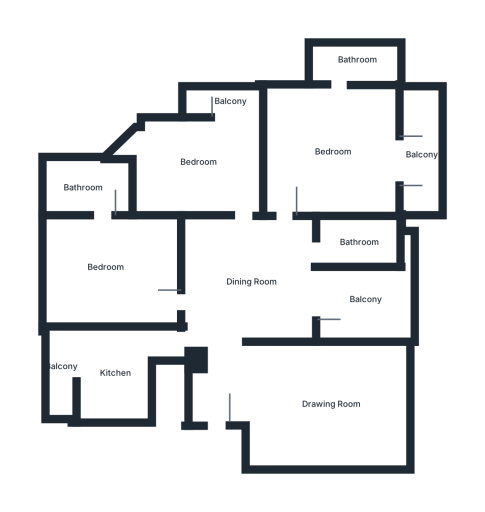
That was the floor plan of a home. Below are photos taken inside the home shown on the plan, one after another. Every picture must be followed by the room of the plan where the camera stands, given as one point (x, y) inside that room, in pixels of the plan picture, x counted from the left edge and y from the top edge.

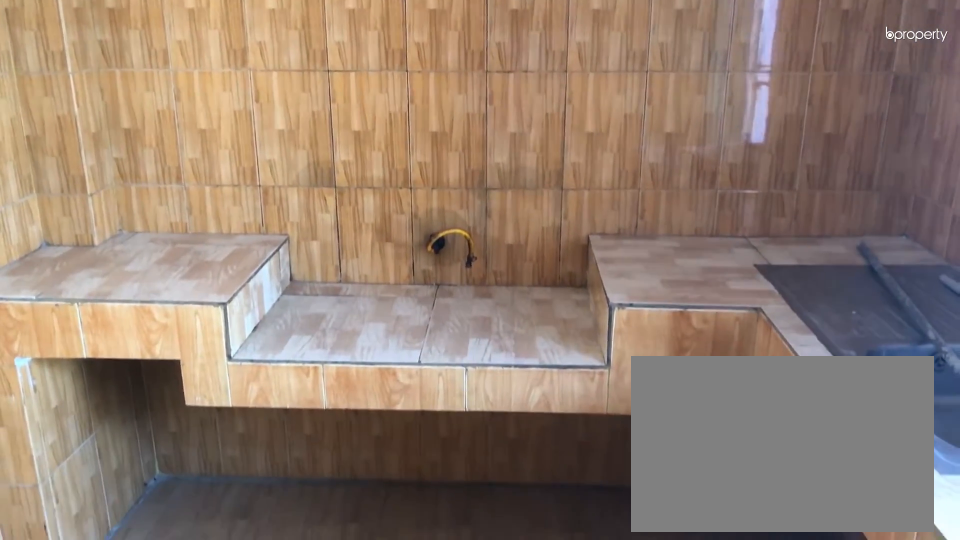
(112, 377)
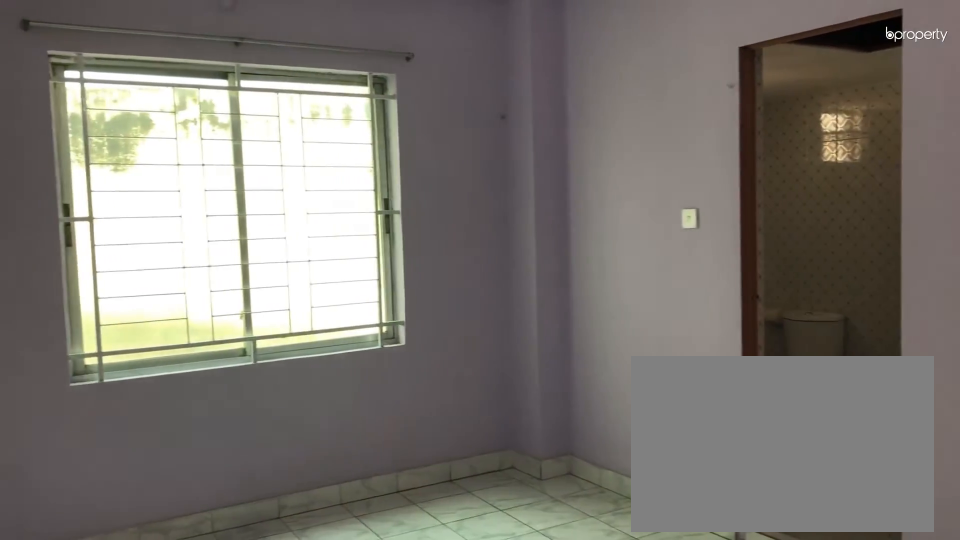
(105, 267)
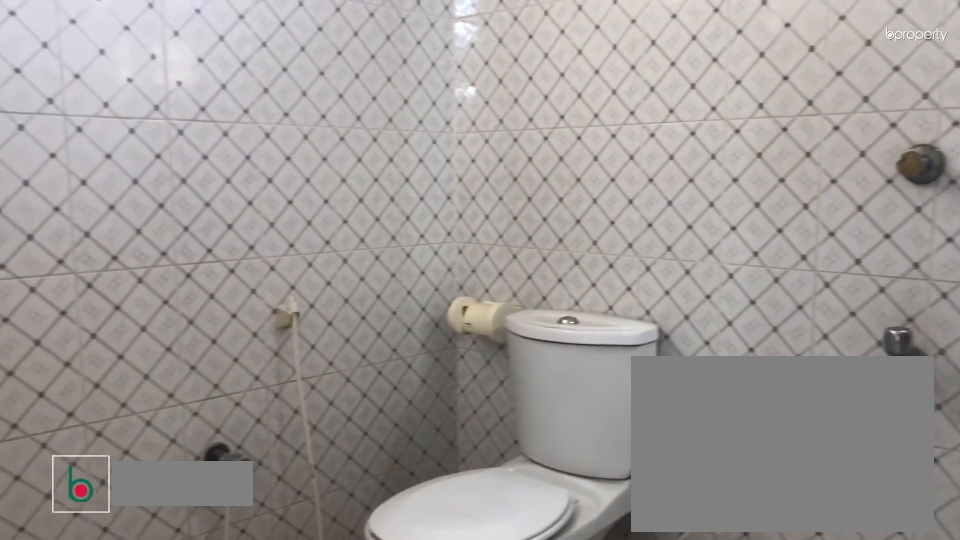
(82, 190)
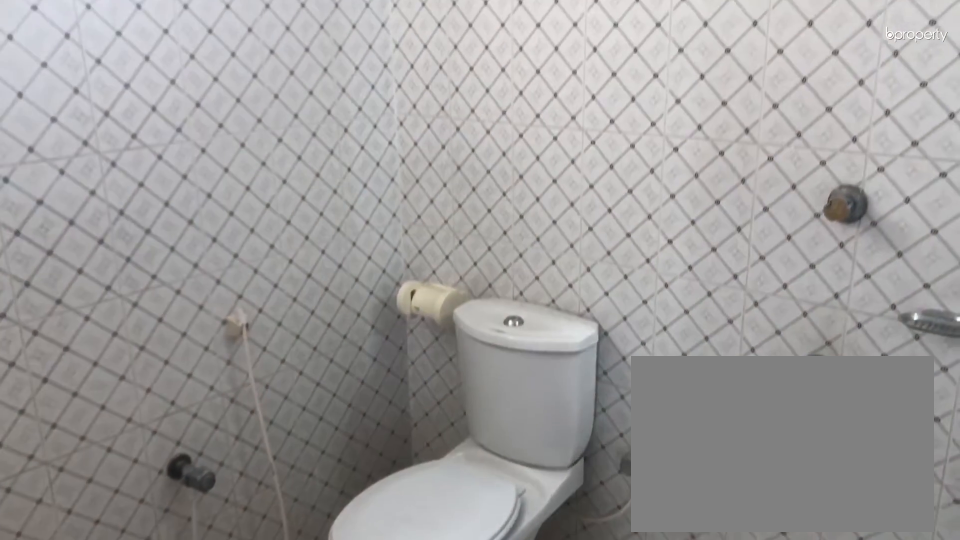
(82, 190)
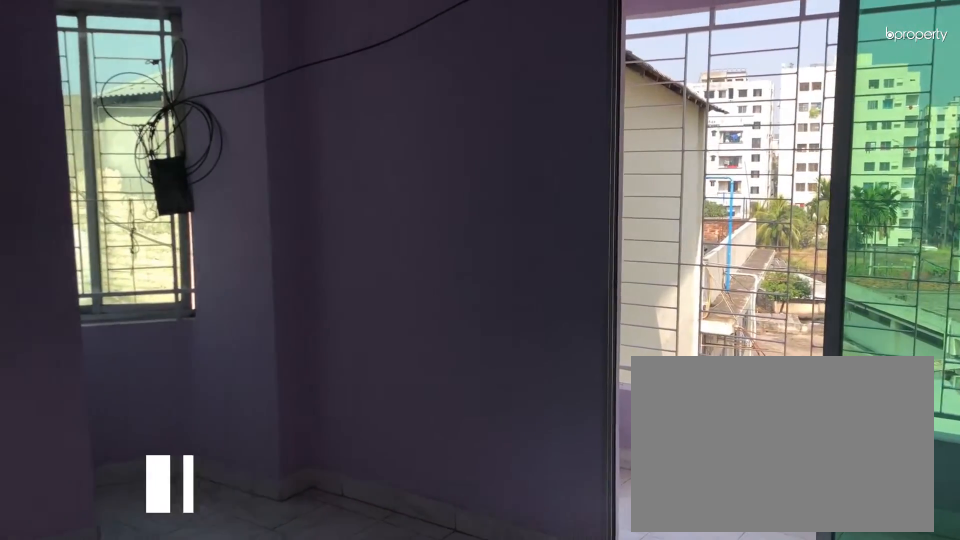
(199, 163)
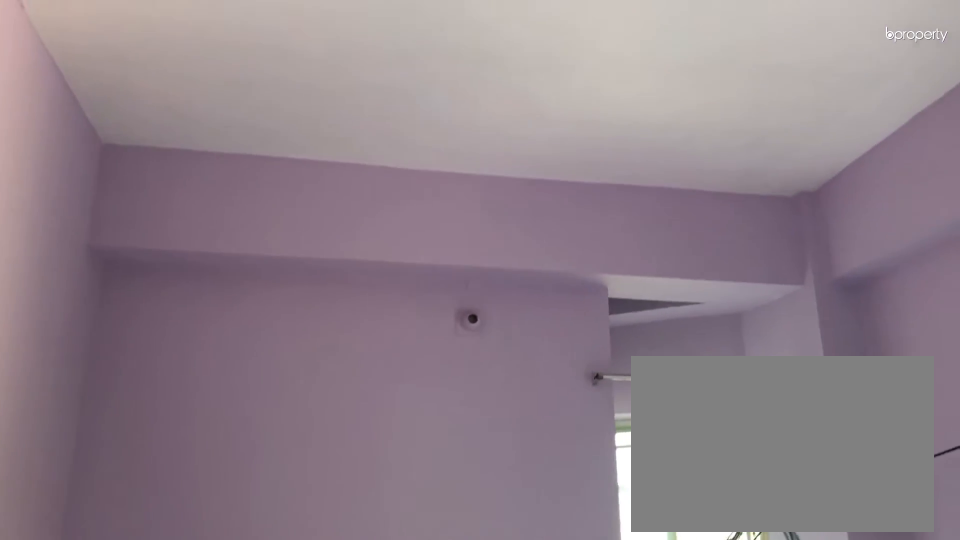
(199, 163)
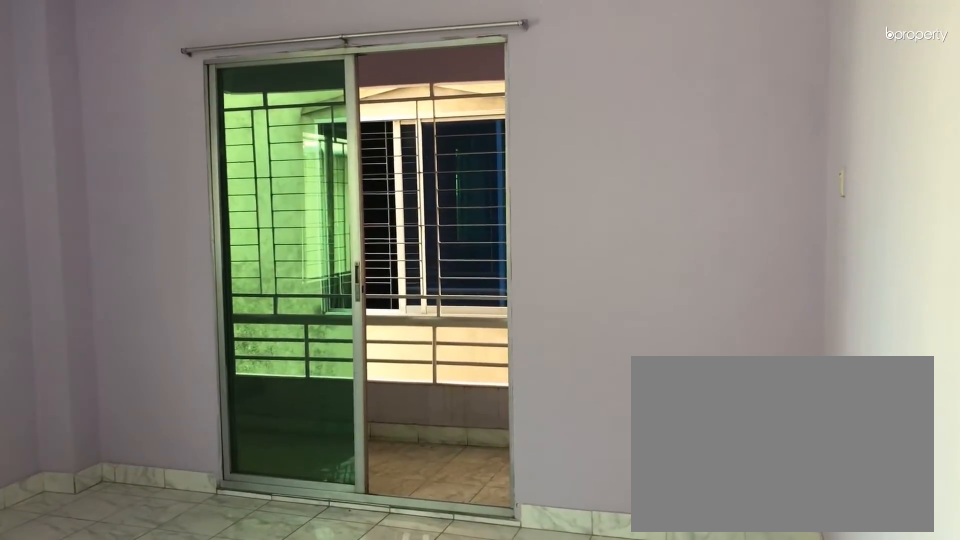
(329, 150)
